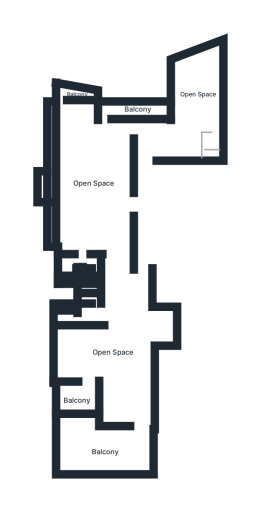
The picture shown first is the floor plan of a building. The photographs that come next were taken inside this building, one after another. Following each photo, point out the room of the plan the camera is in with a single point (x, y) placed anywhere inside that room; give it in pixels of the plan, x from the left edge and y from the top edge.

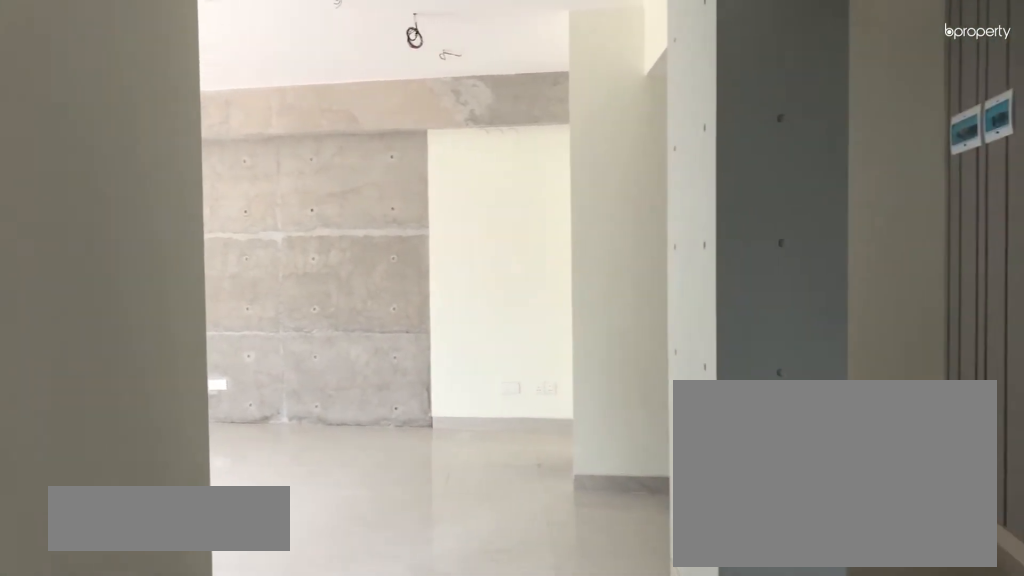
(175, 138)
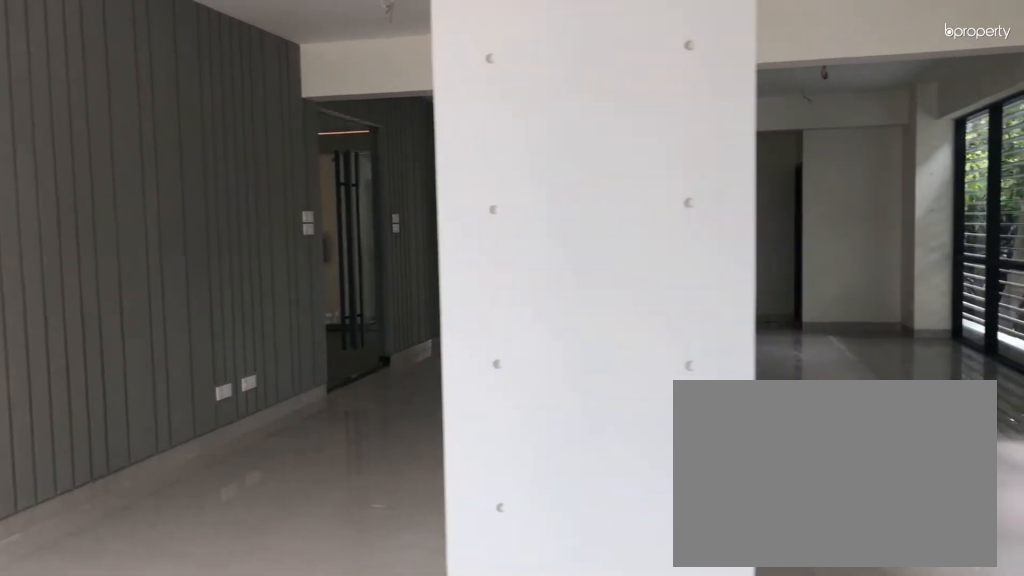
(97, 188)
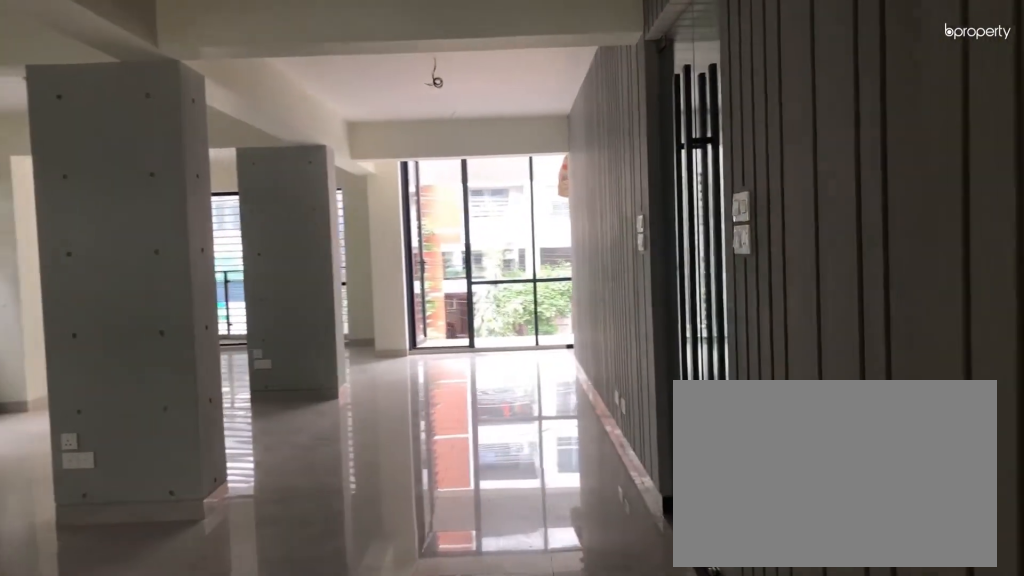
(97, 188)
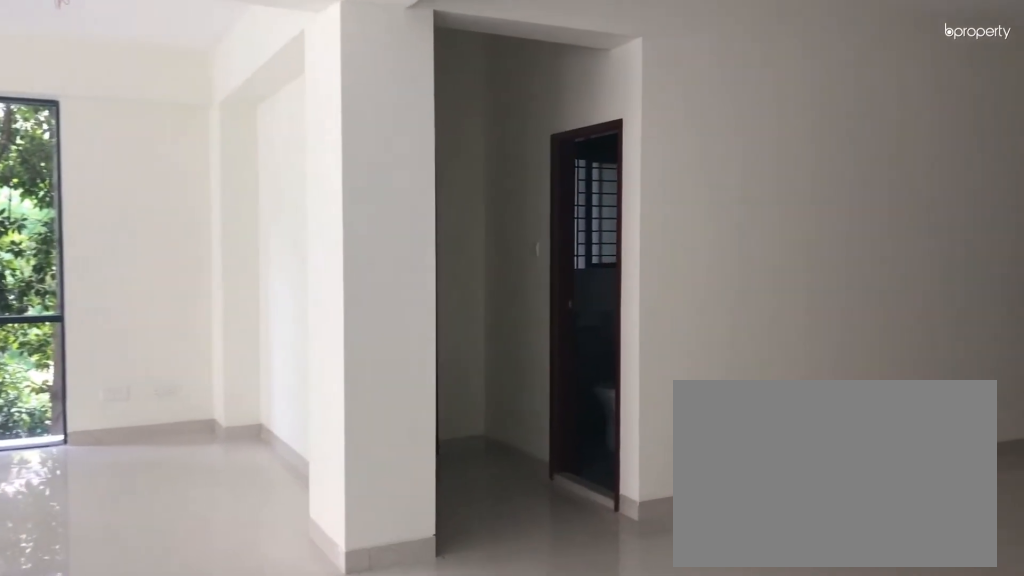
(111, 349)
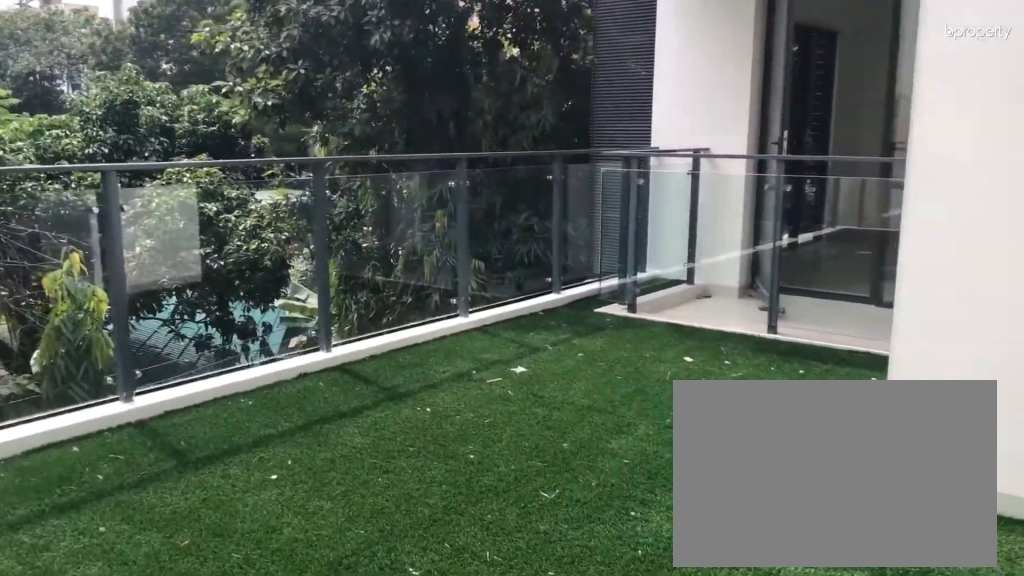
(101, 455)
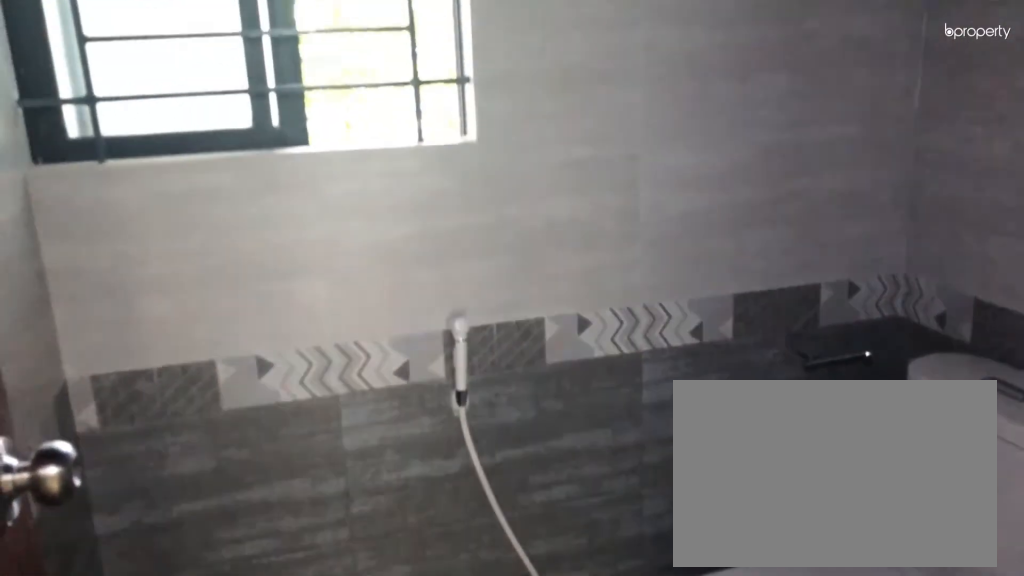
(66, 313)
